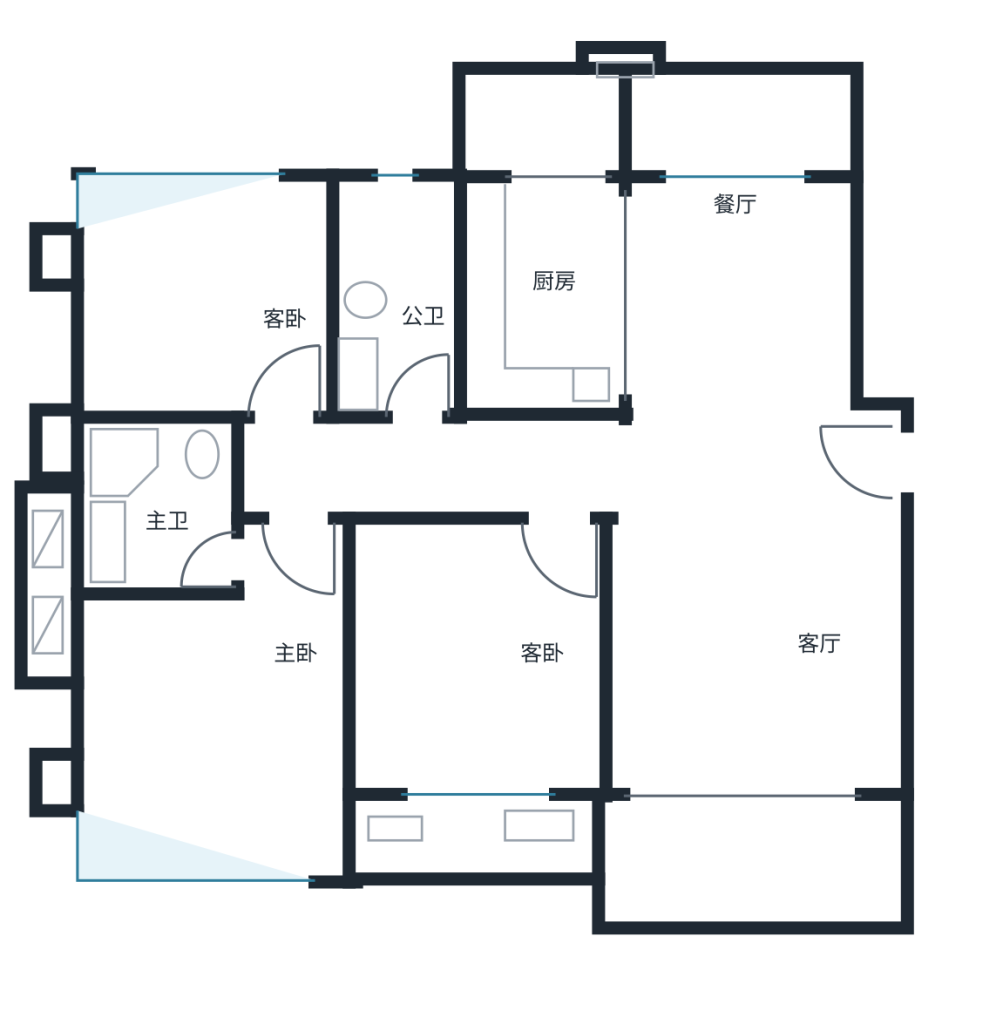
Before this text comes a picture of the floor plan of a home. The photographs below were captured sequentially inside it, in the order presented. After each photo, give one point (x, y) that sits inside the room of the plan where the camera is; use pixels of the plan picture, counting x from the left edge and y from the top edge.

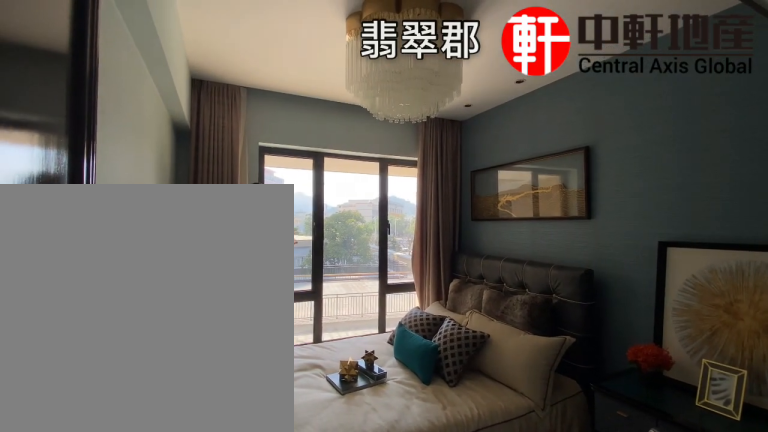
(479, 659)
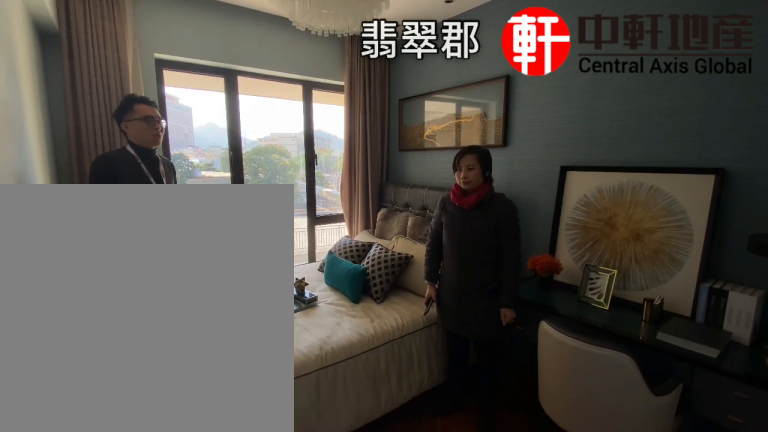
(479, 659)
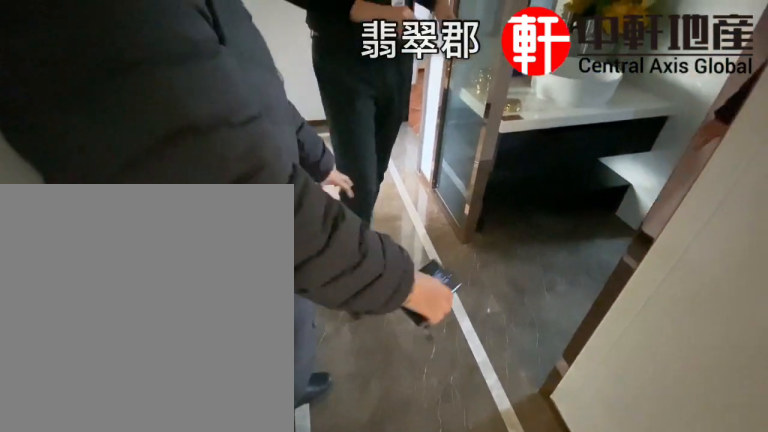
(386, 307)
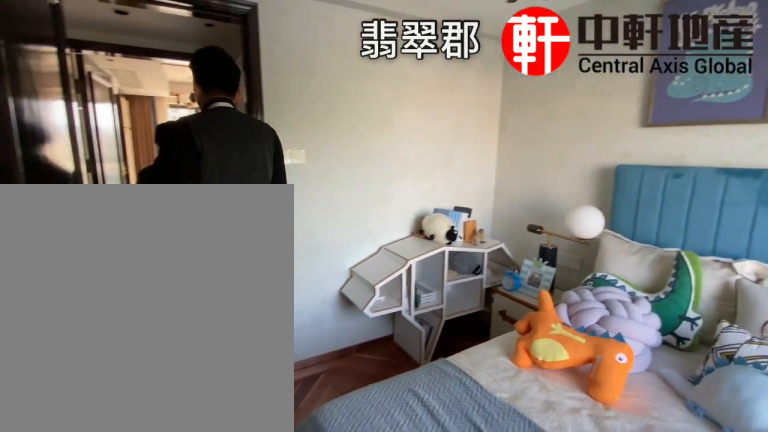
(214, 312)
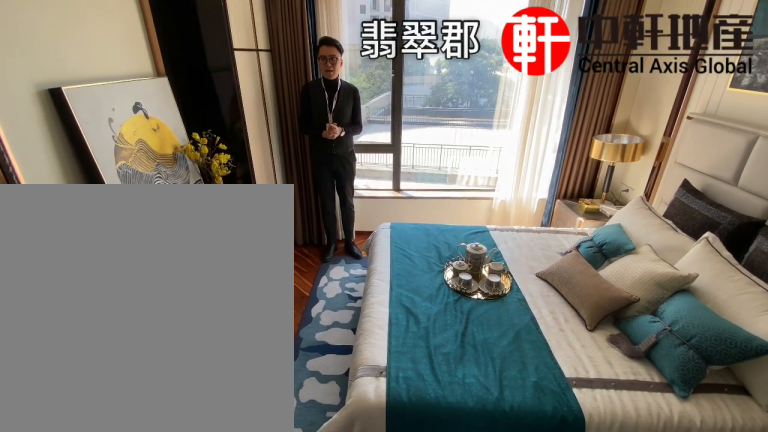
(203, 715)
